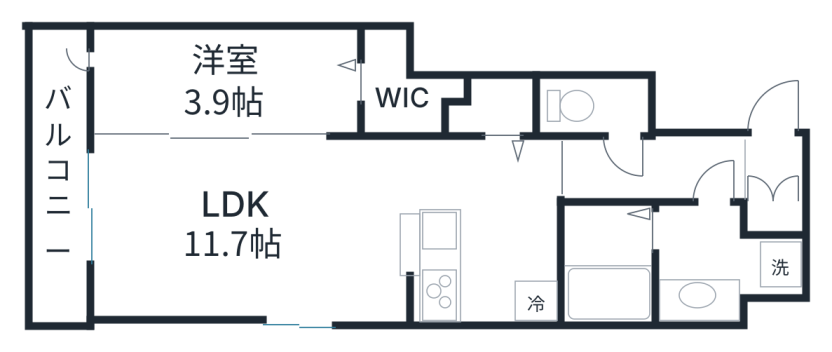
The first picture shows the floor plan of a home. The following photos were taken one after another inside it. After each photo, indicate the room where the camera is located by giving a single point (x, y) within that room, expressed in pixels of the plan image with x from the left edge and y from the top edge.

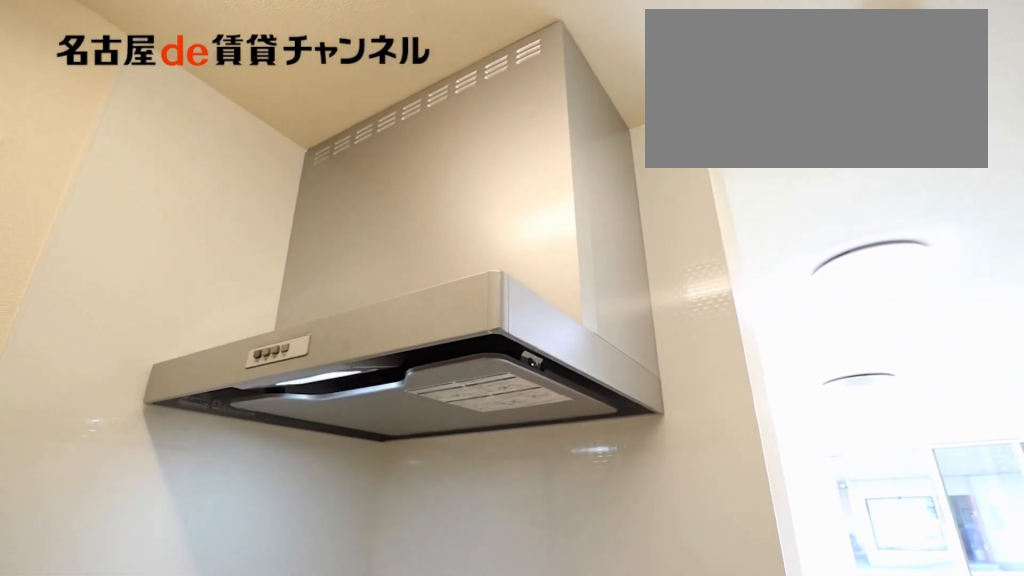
(490, 233)
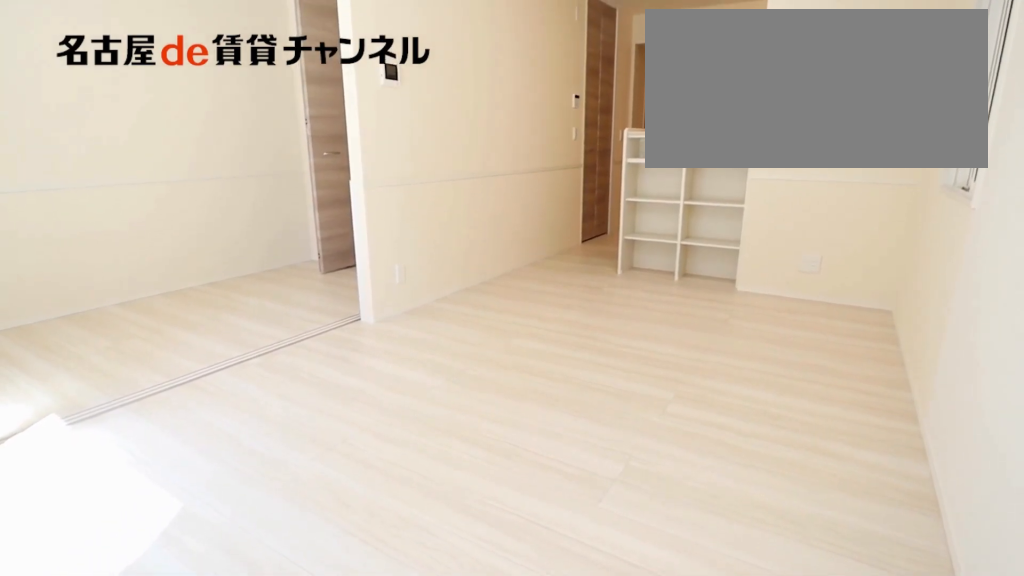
(253, 232)
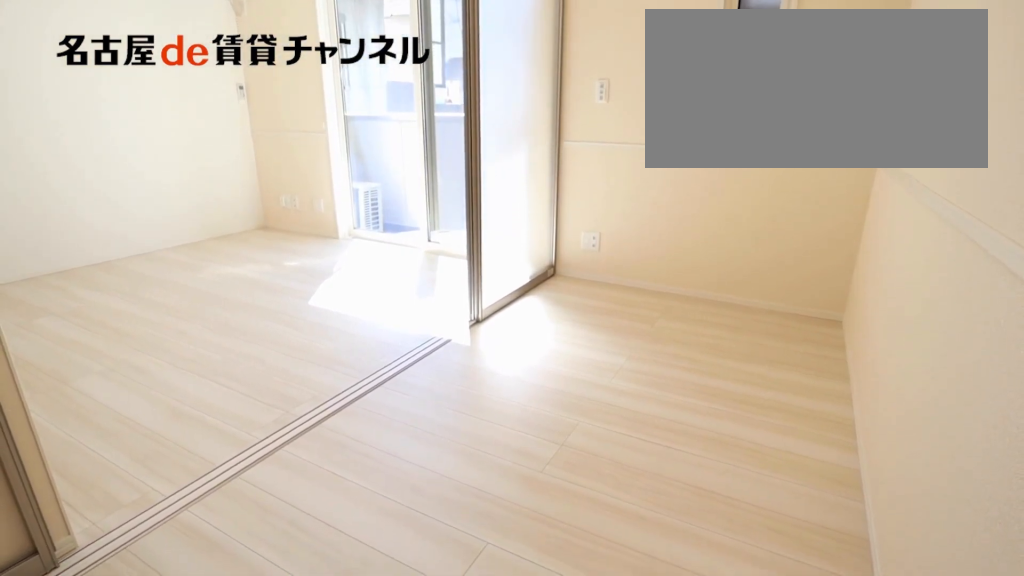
(226, 83)
